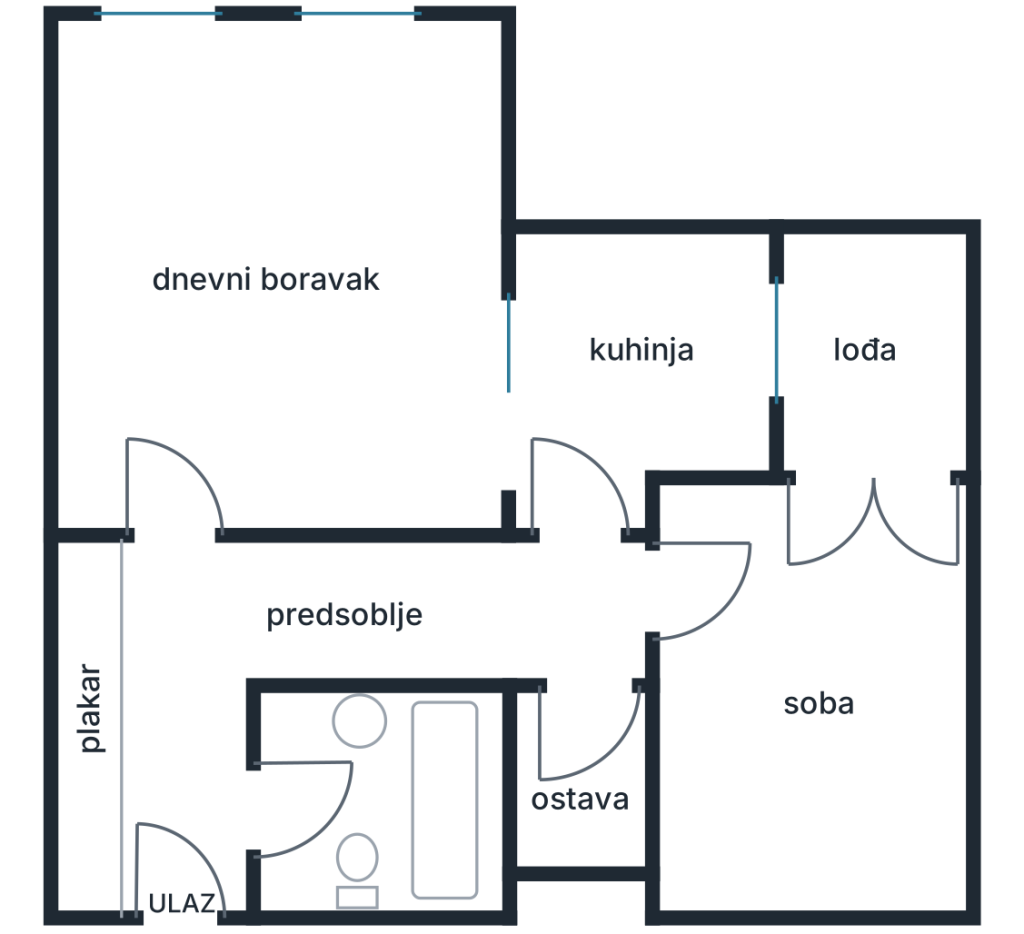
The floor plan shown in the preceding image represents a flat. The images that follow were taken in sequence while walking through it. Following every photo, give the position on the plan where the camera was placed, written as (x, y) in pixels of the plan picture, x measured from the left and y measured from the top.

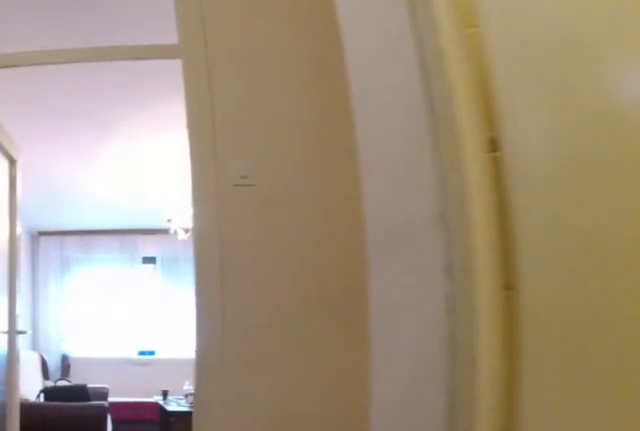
(175, 840)
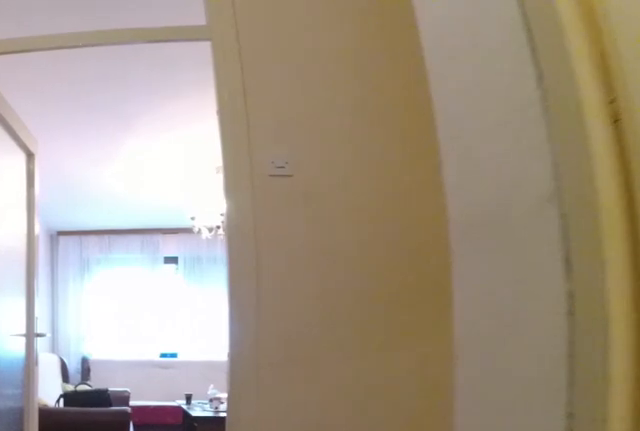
(174, 820)
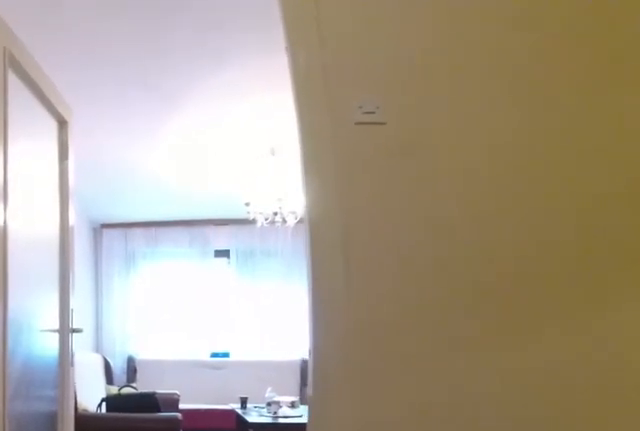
(175, 758)
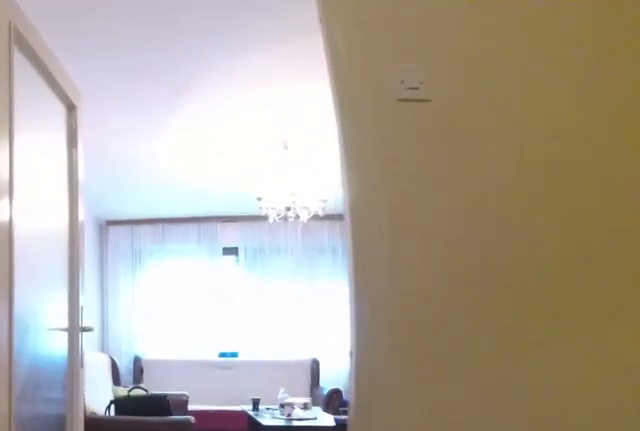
(174, 736)
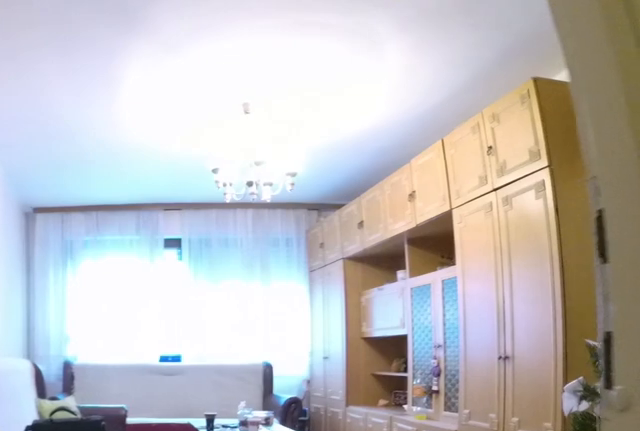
(174, 611)
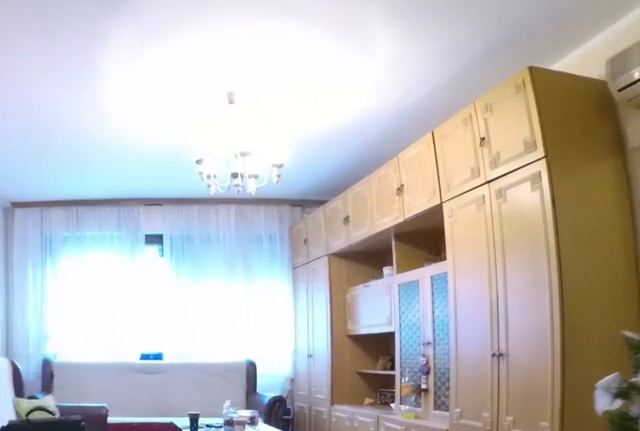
(174, 591)
